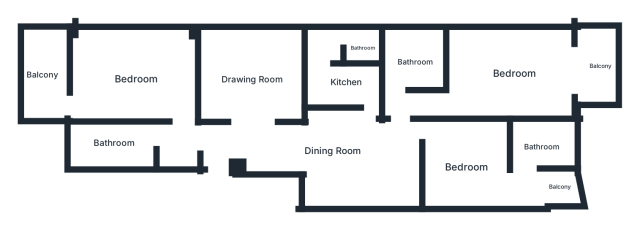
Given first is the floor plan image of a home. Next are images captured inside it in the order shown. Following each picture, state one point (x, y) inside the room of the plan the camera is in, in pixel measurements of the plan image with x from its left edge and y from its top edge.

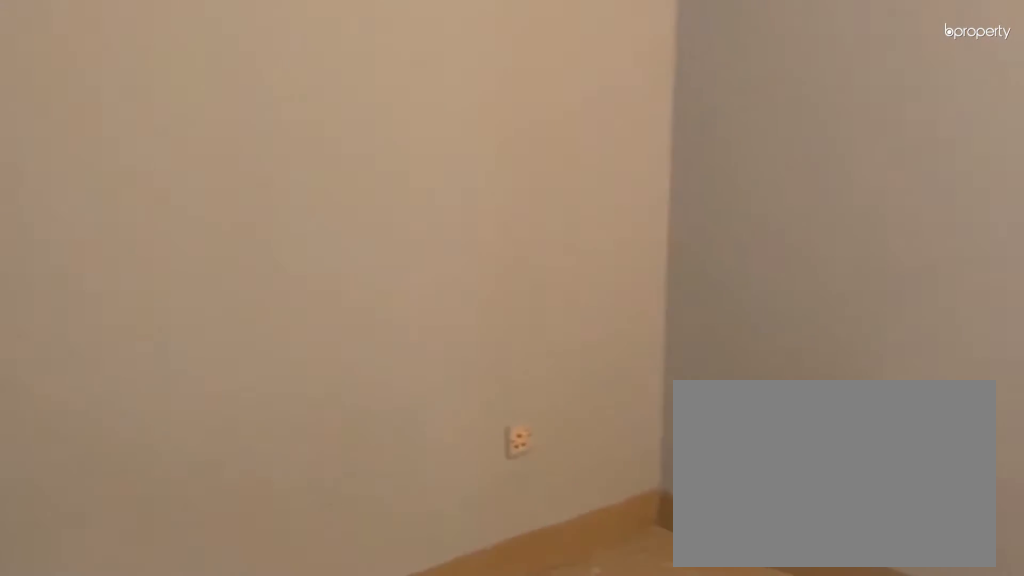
(332, 151)
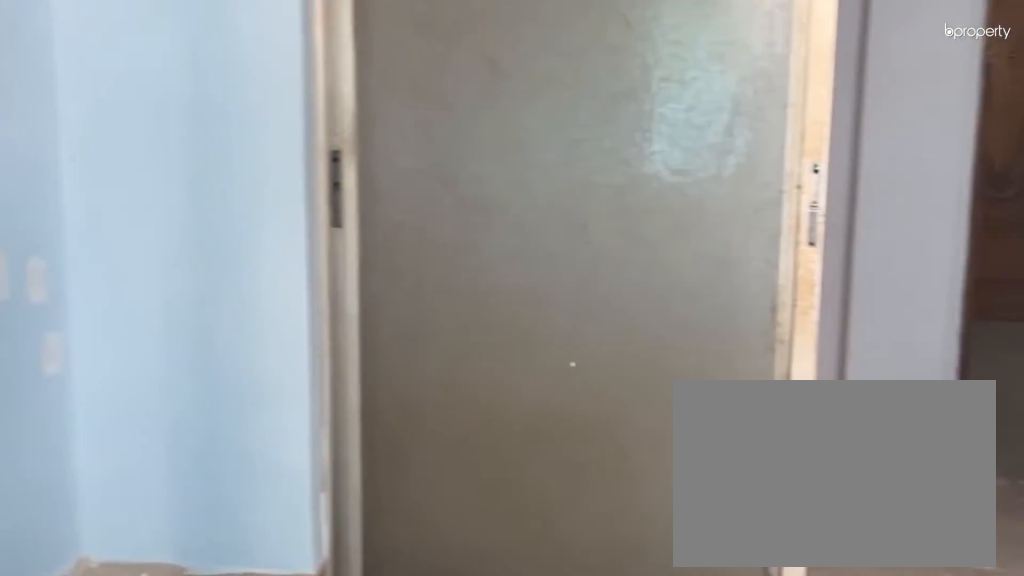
(253, 76)
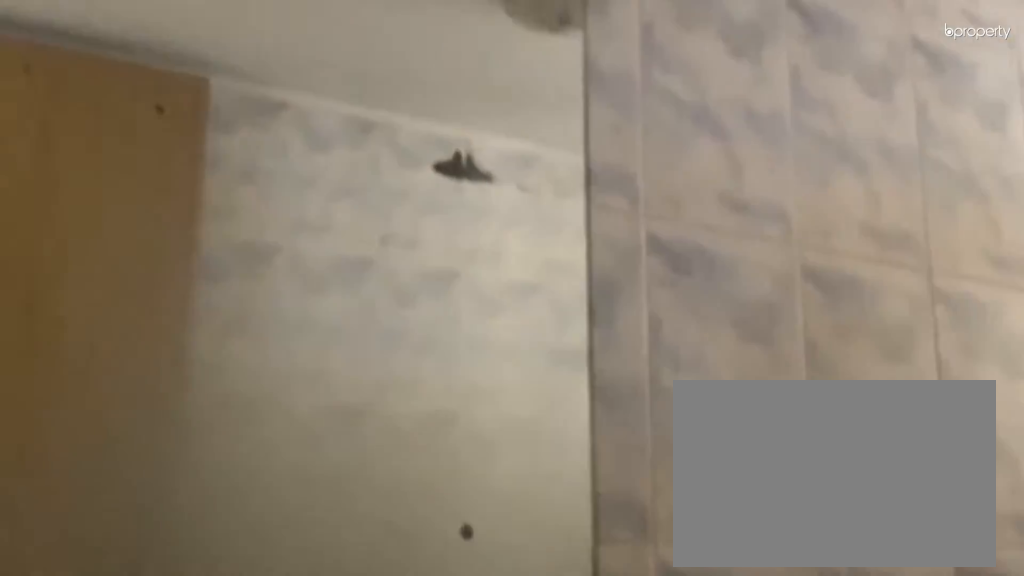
(113, 142)
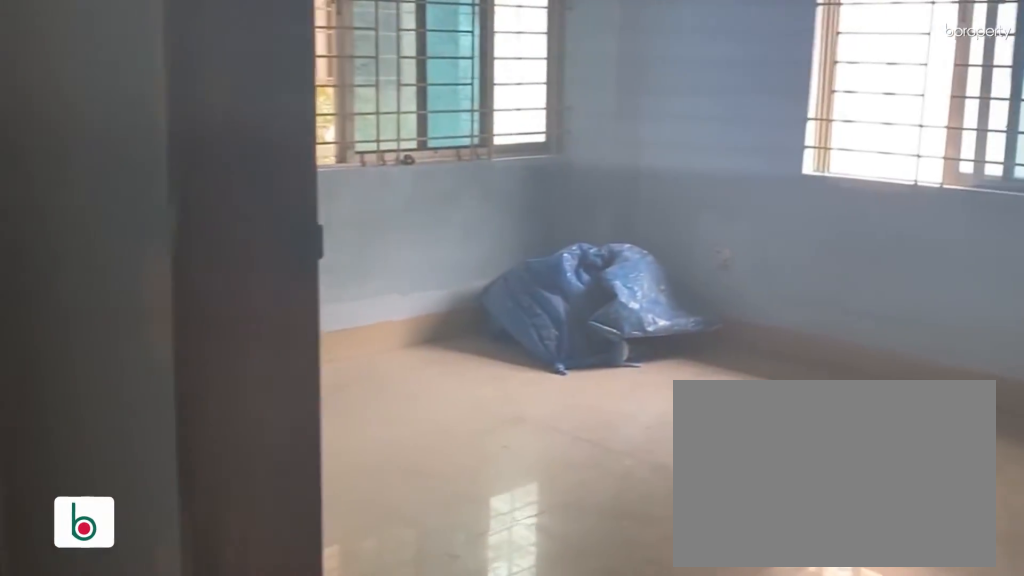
(135, 78)
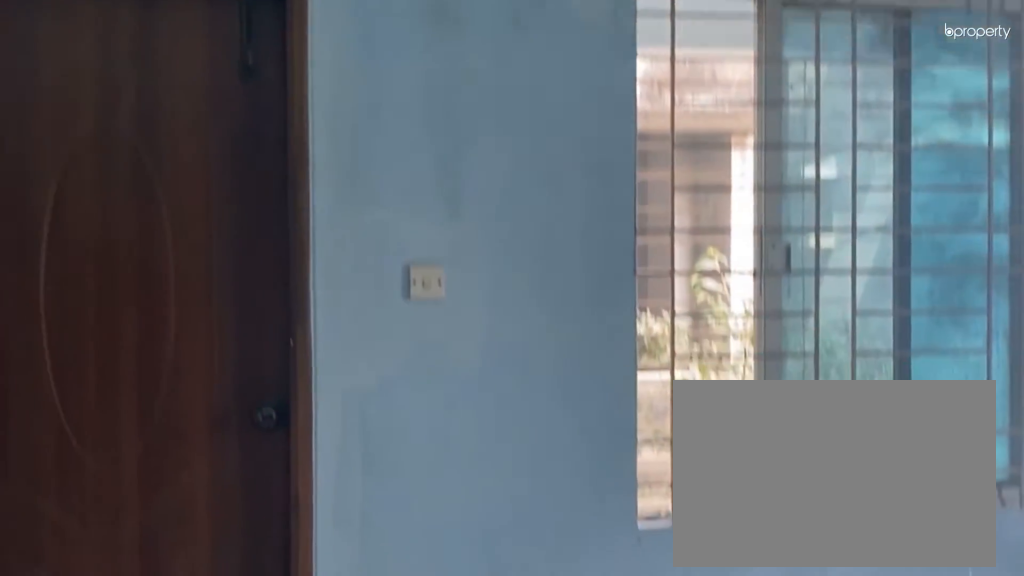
(135, 78)
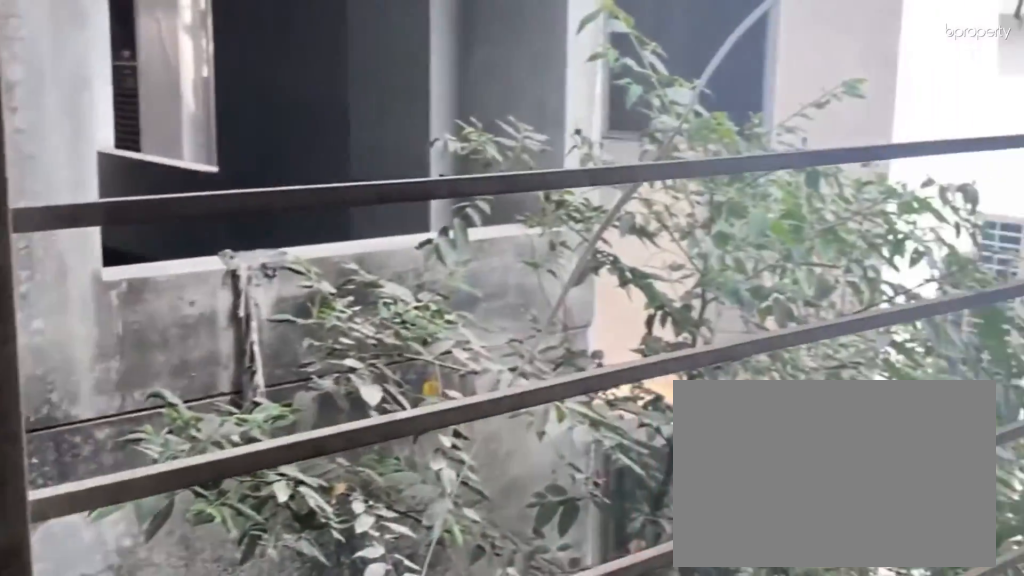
(41, 75)
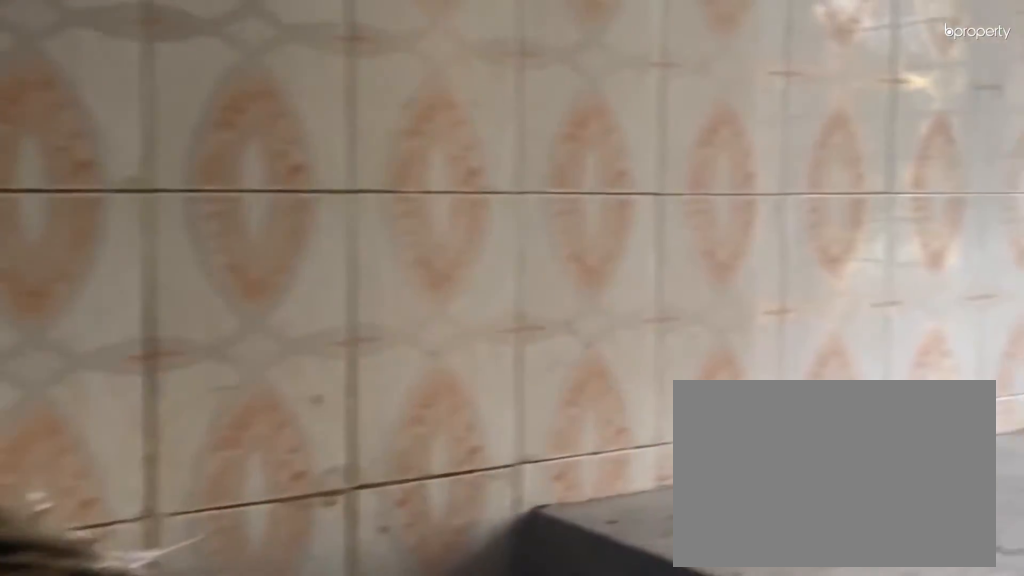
(345, 82)
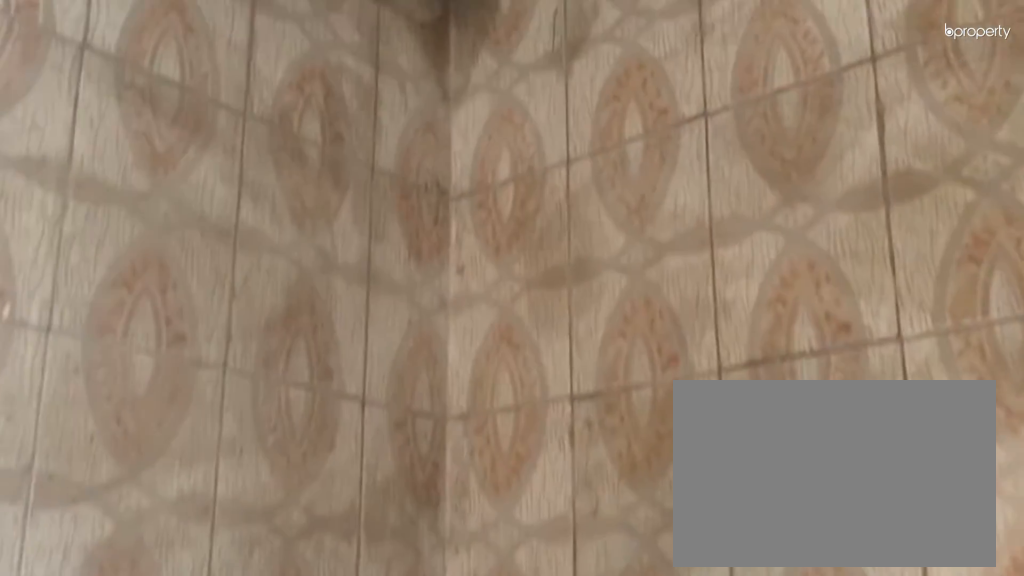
(345, 82)
